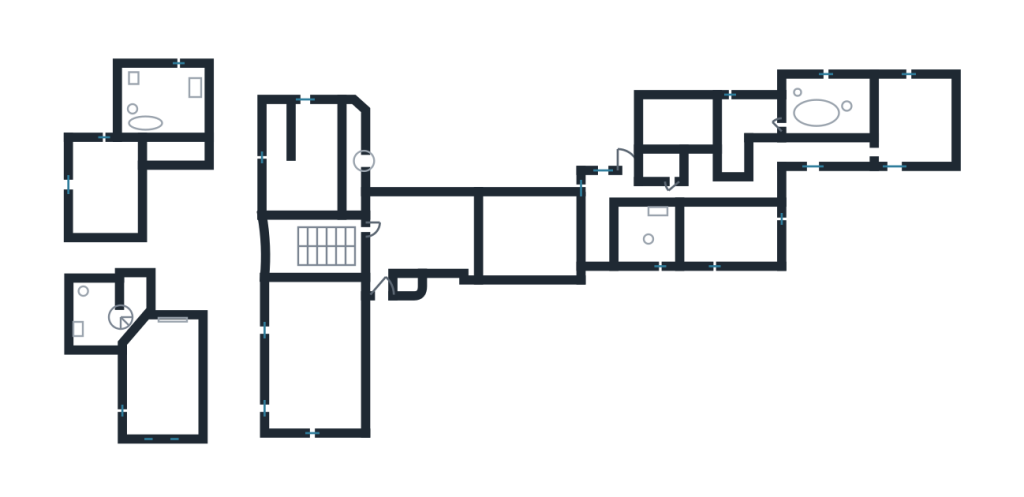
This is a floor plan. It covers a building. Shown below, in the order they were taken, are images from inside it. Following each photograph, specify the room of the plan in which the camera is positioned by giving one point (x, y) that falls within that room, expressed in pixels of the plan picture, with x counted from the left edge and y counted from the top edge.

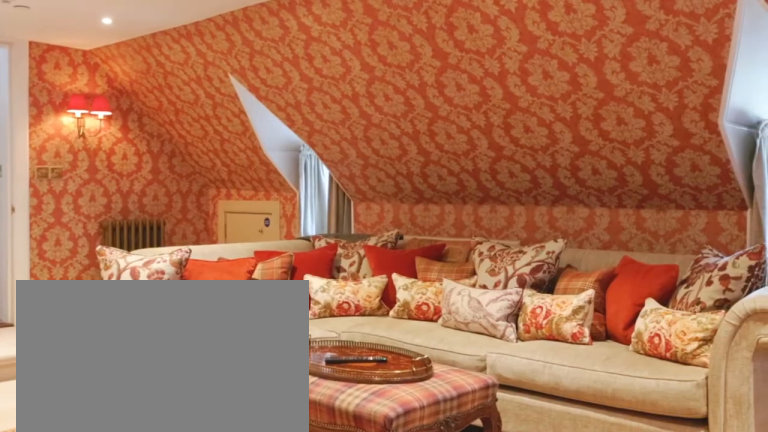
(419, 240)
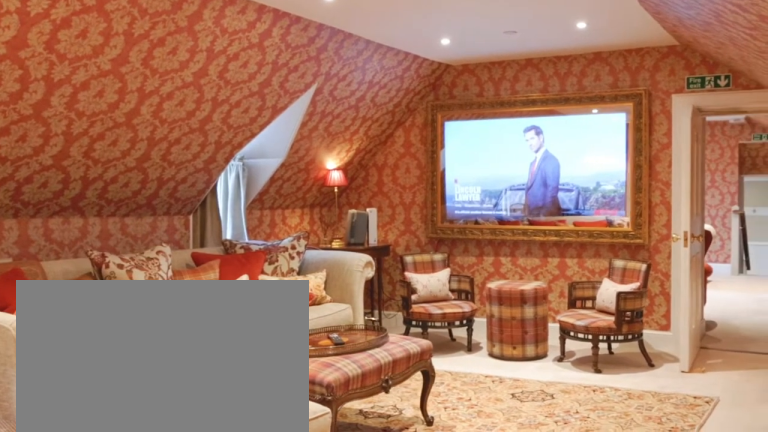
(419, 240)
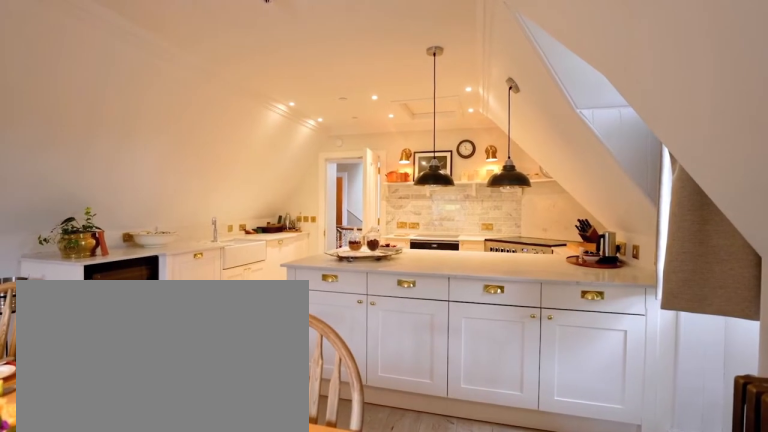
(303, 155)
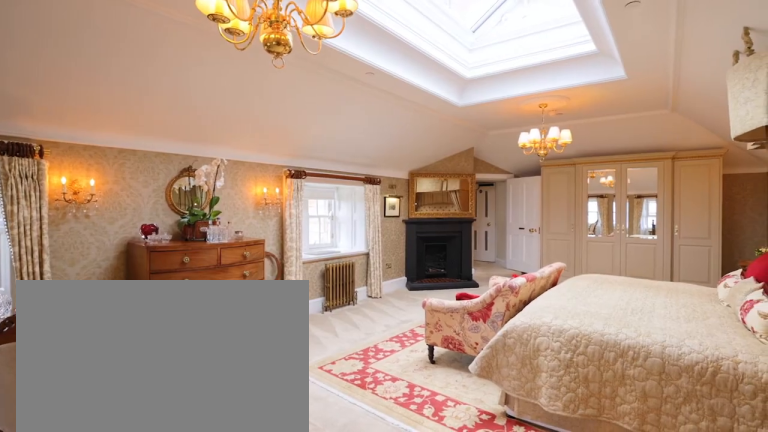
(162, 376)
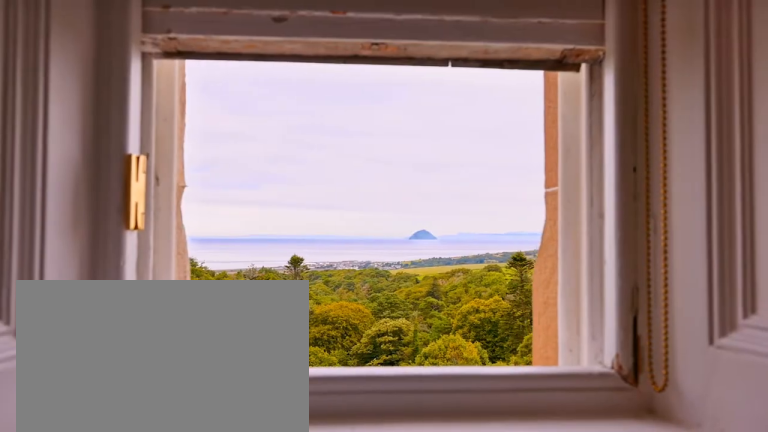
(162, 376)
